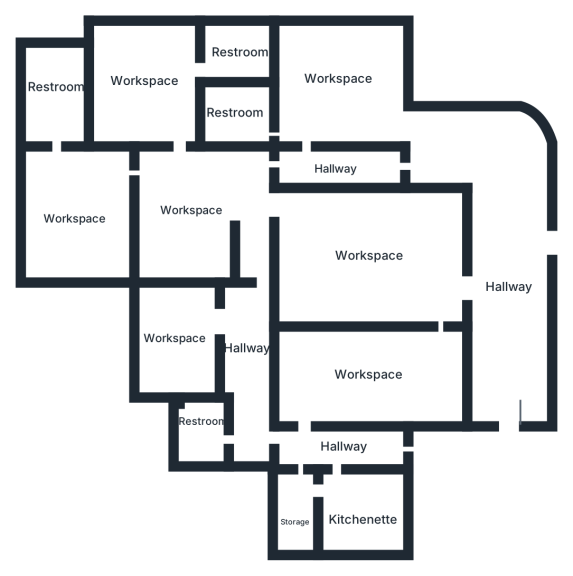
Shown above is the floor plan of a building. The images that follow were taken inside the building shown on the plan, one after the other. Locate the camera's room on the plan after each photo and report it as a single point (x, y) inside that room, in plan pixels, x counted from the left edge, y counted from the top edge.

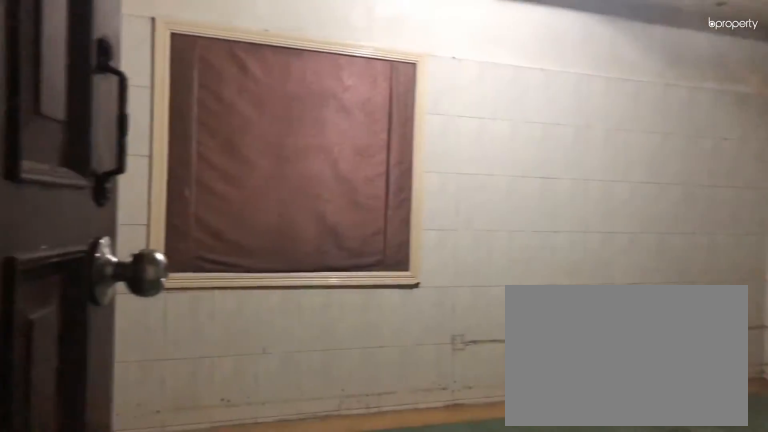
(76, 210)
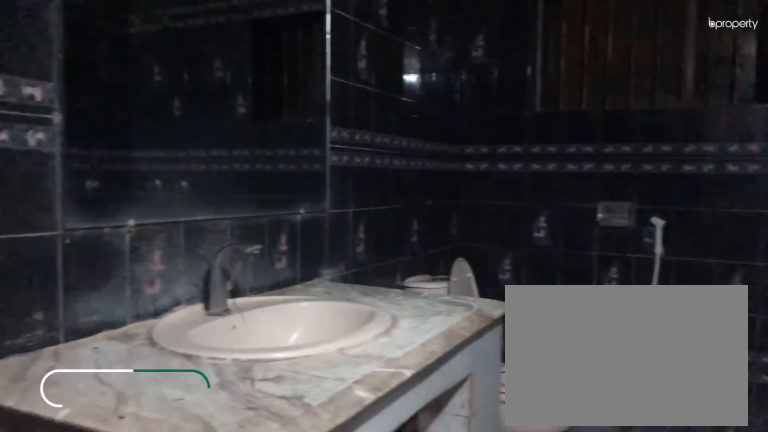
(53, 91)
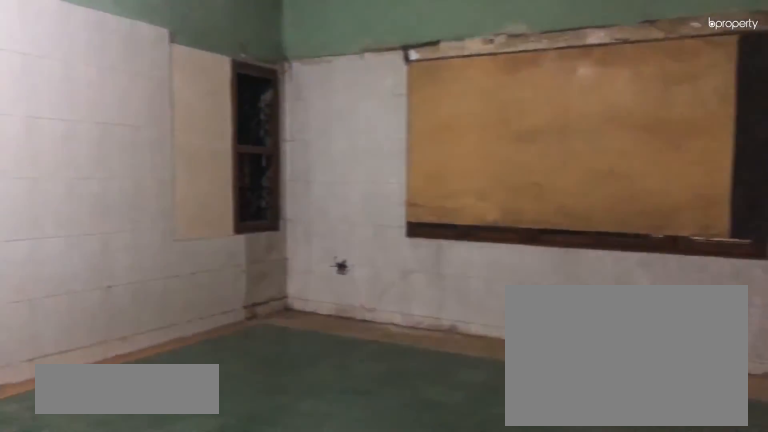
(149, 85)
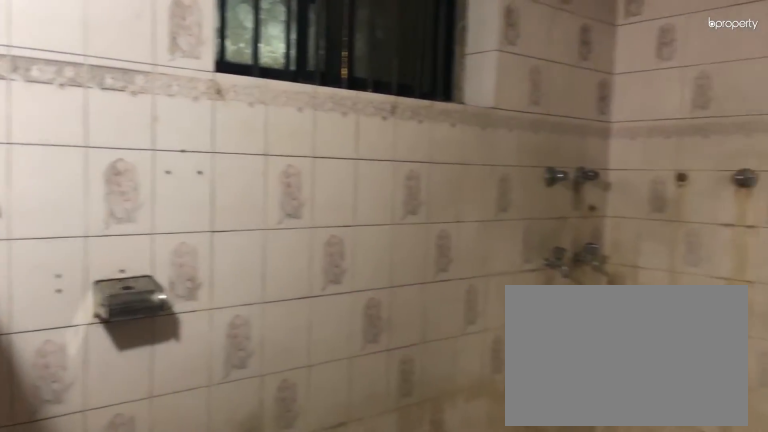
(239, 50)
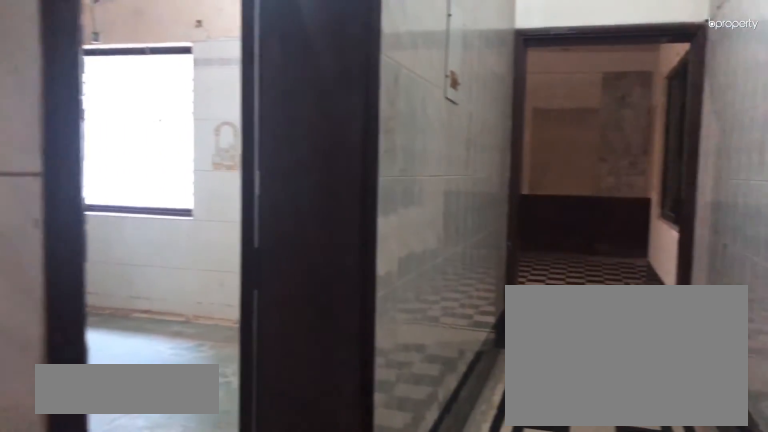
(328, 167)
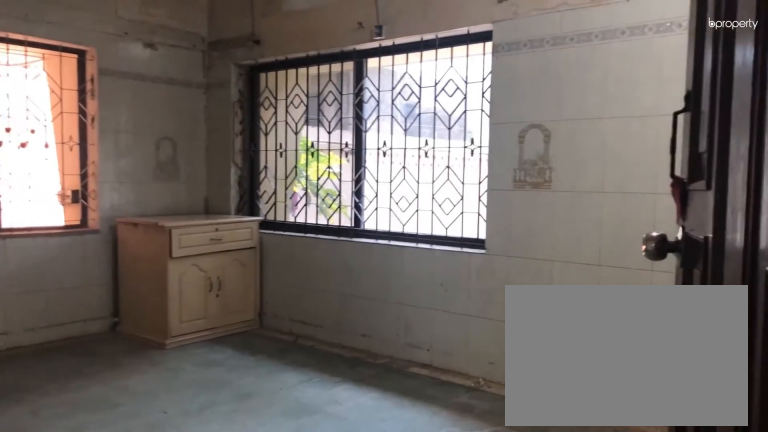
(334, 84)
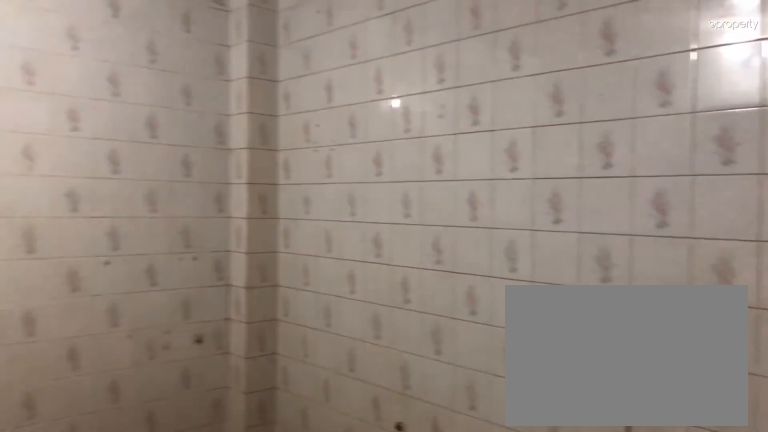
(236, 114)
